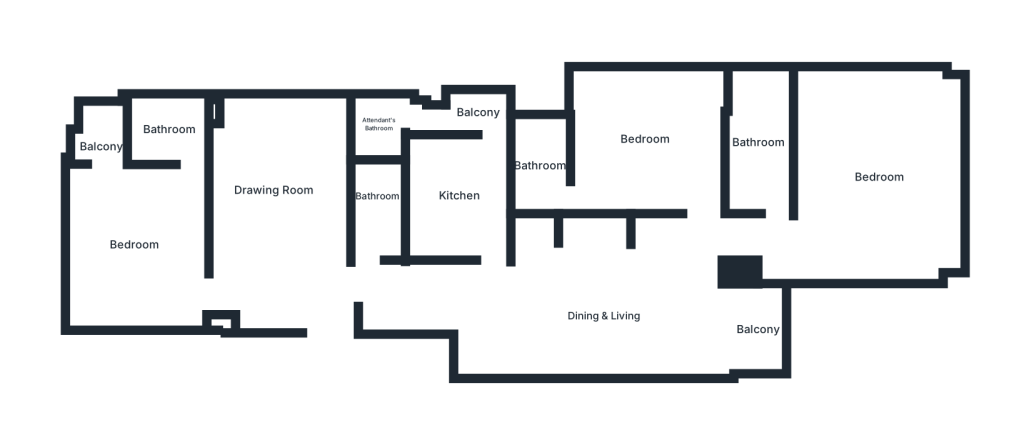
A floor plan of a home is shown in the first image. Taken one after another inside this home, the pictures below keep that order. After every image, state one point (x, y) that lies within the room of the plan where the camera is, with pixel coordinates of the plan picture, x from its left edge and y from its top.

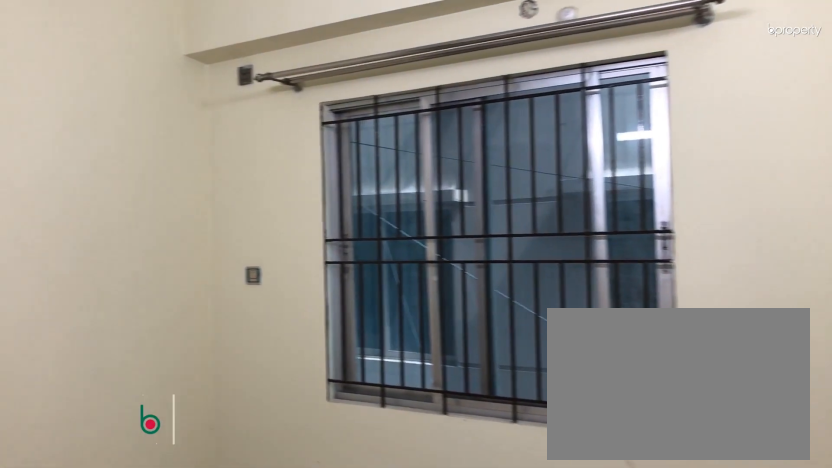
(643, 141)
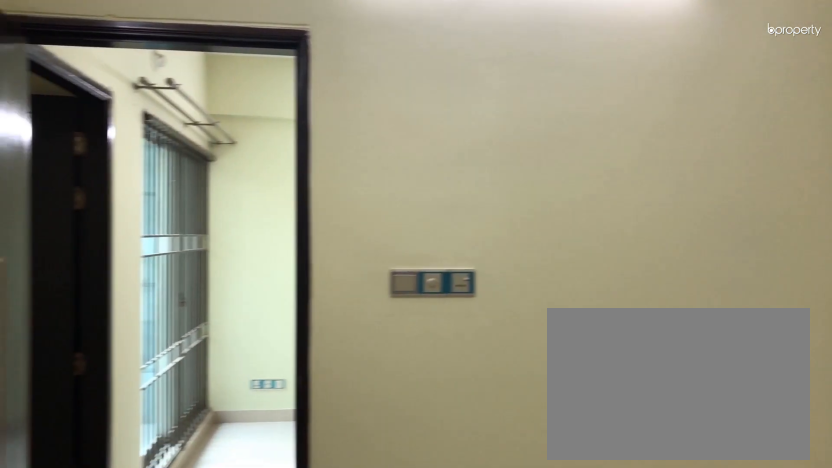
(643, 141)
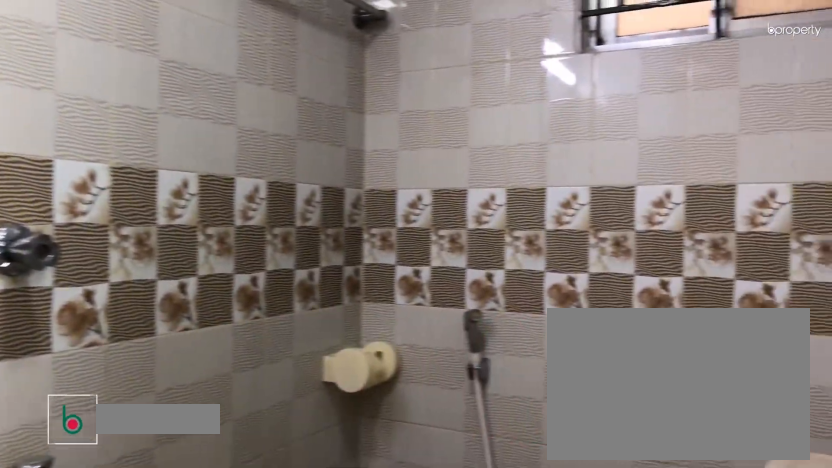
(540, 156)
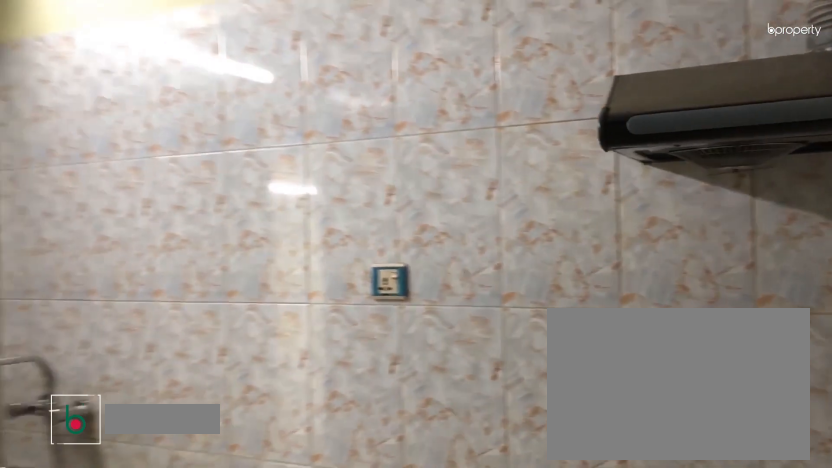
(454, 199)
